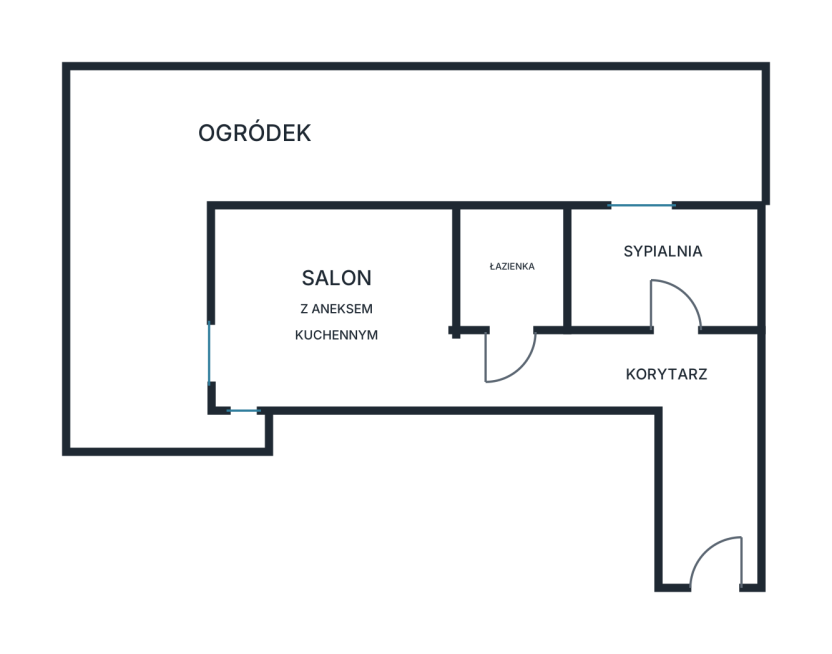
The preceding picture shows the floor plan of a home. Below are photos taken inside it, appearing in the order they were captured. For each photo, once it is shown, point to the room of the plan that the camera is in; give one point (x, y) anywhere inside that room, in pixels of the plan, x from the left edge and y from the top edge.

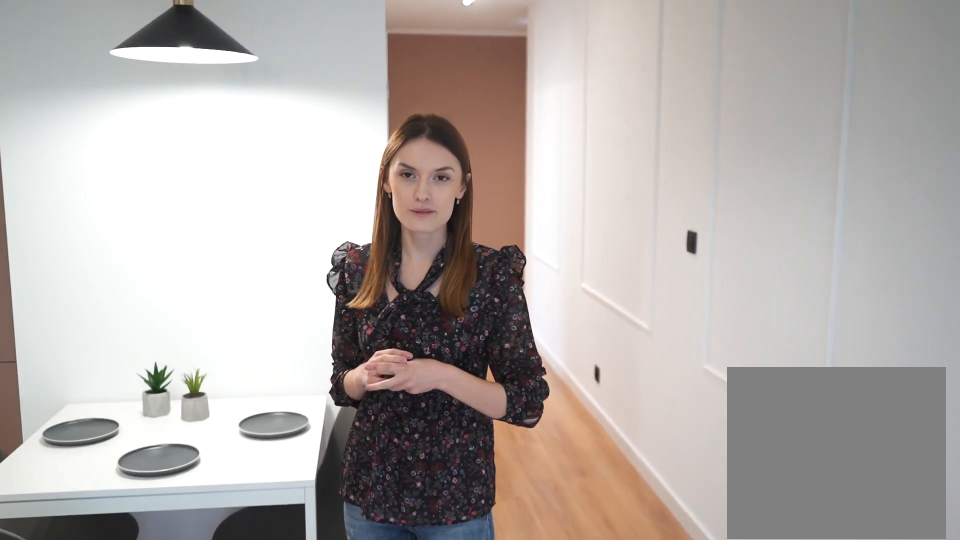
(333, 307)
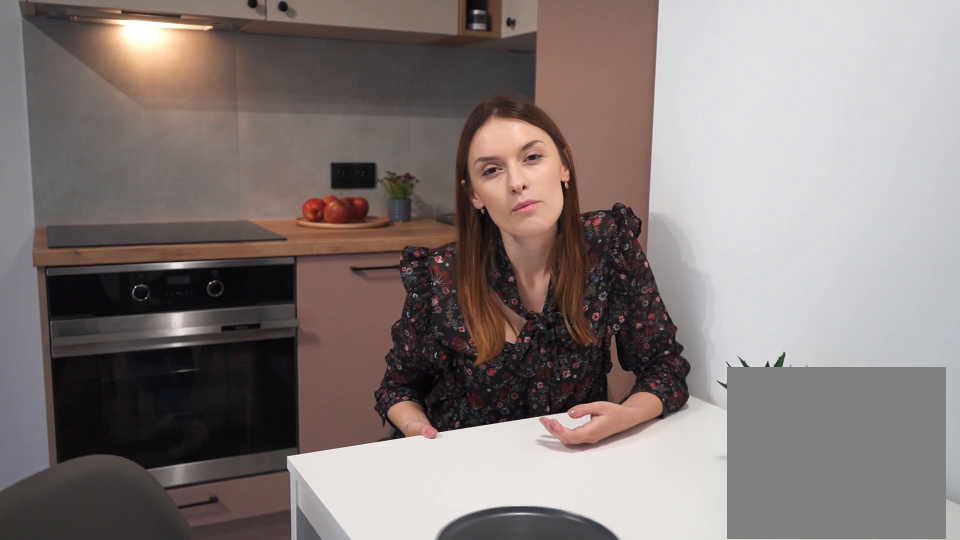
(333, 308)
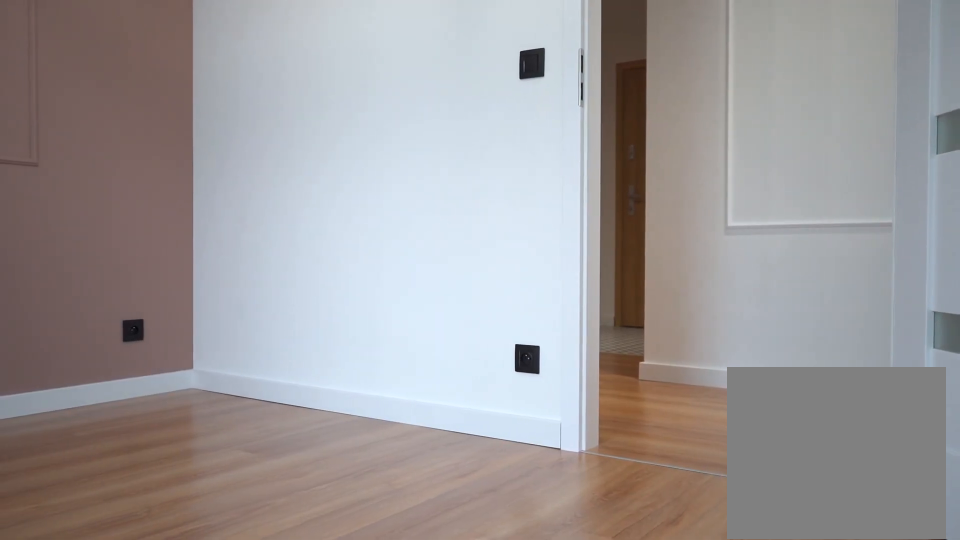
(661, 264)
